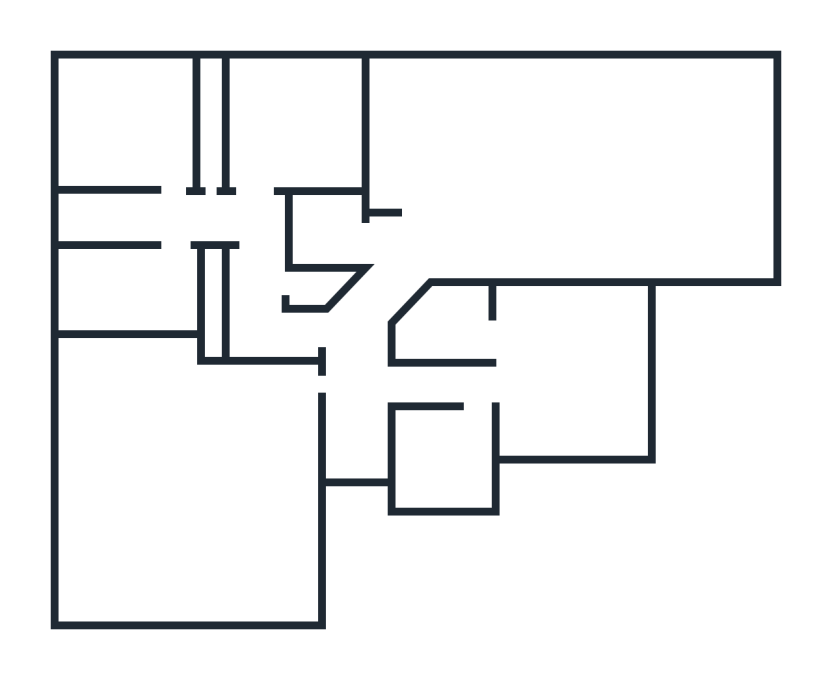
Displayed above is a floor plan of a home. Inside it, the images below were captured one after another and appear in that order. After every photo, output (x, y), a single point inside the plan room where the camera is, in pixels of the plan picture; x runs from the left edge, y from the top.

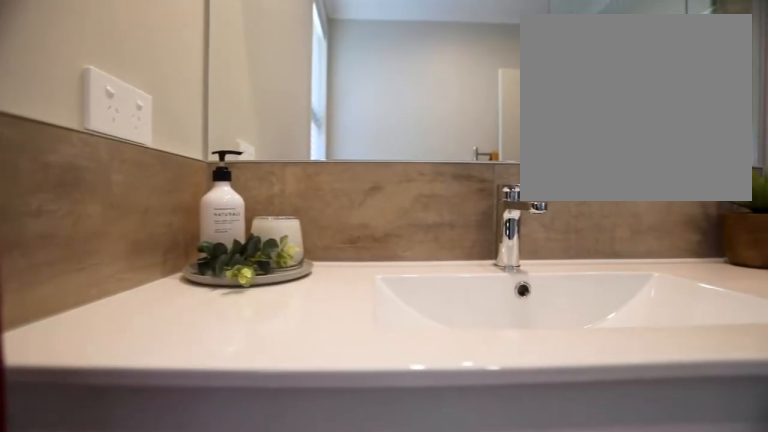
(442, 458)
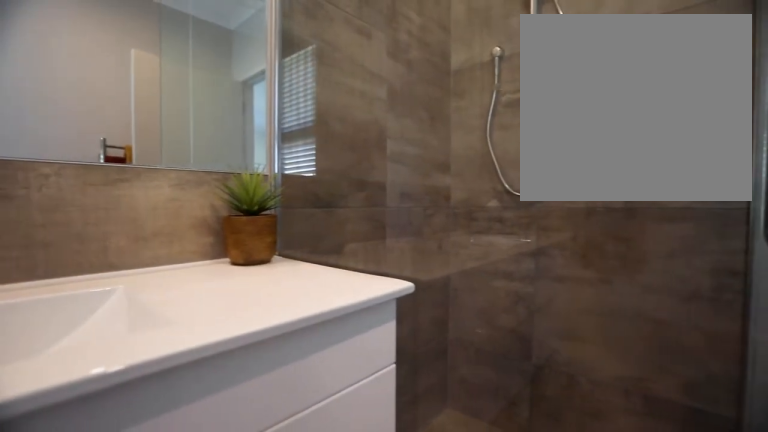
(442, 458)
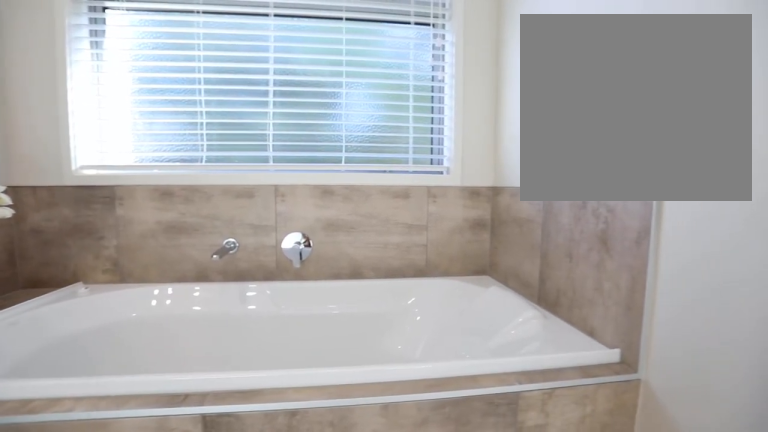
(126, 289)
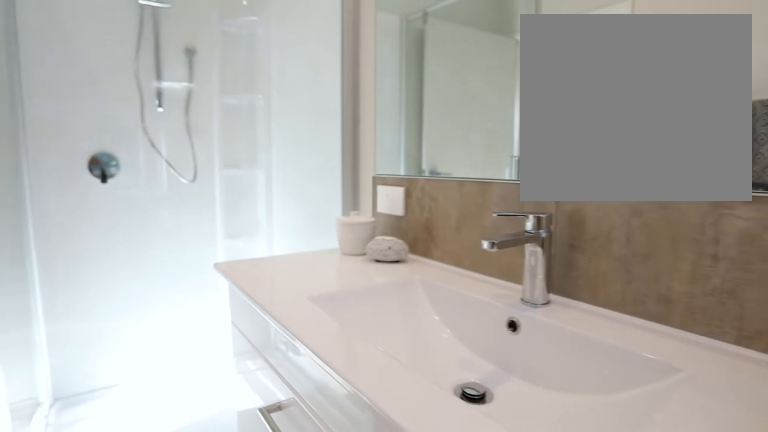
(126, 289)
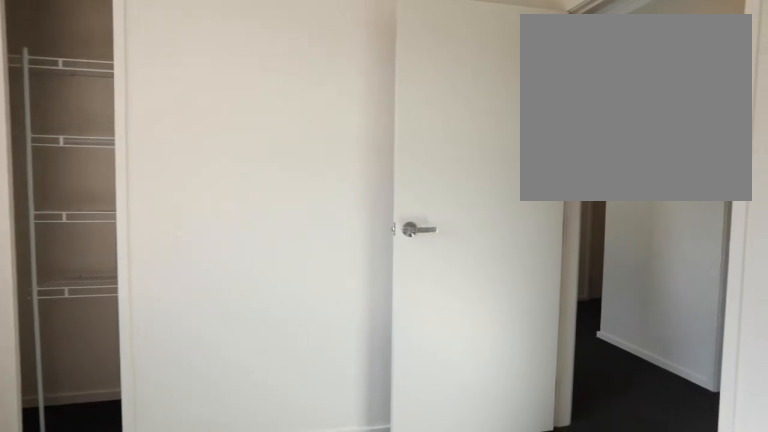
(126, 124)
